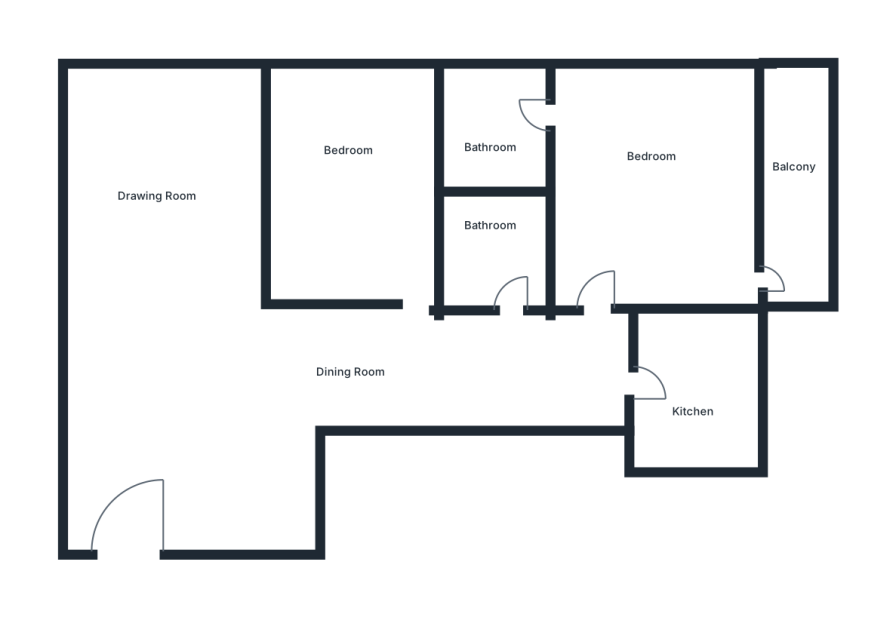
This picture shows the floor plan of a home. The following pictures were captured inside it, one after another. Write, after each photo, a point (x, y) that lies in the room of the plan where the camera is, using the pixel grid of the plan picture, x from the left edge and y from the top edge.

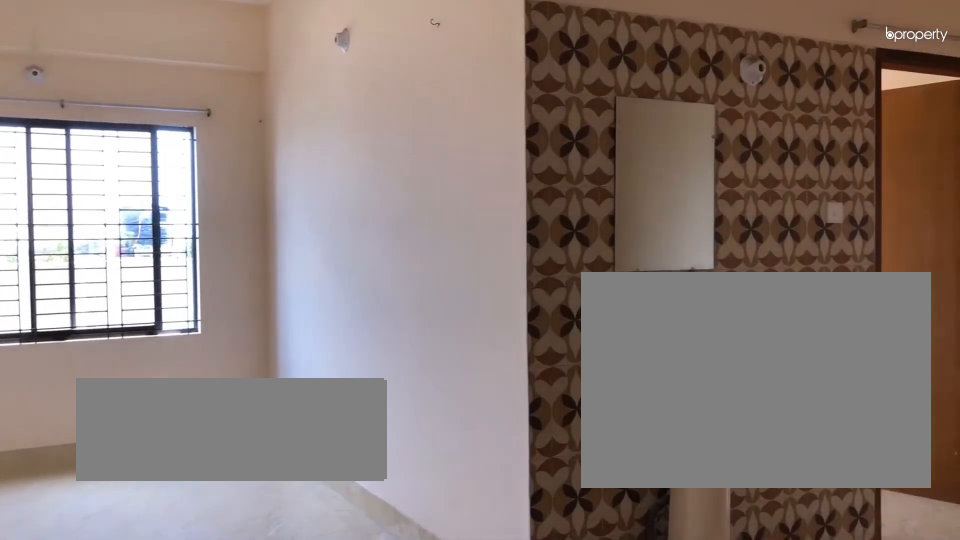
(198, 385)
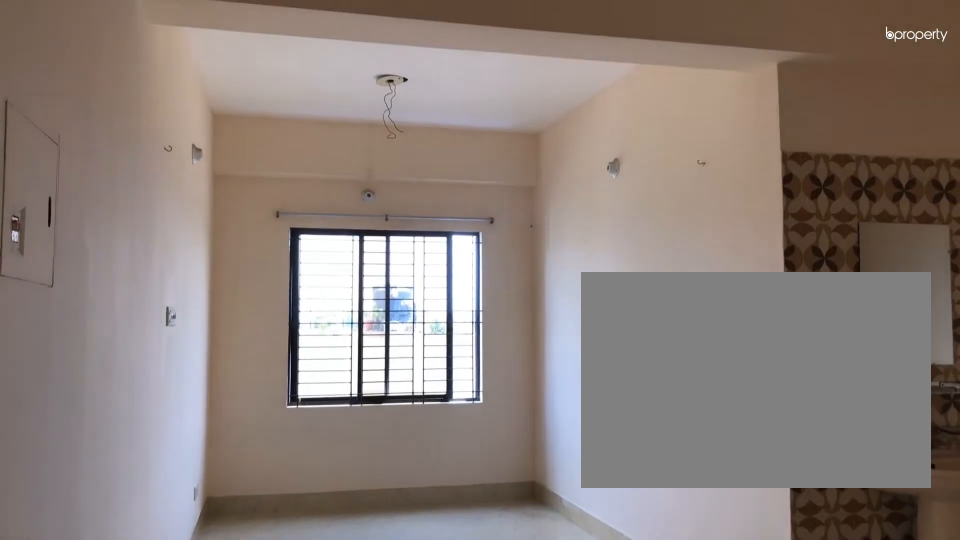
(198, 385)
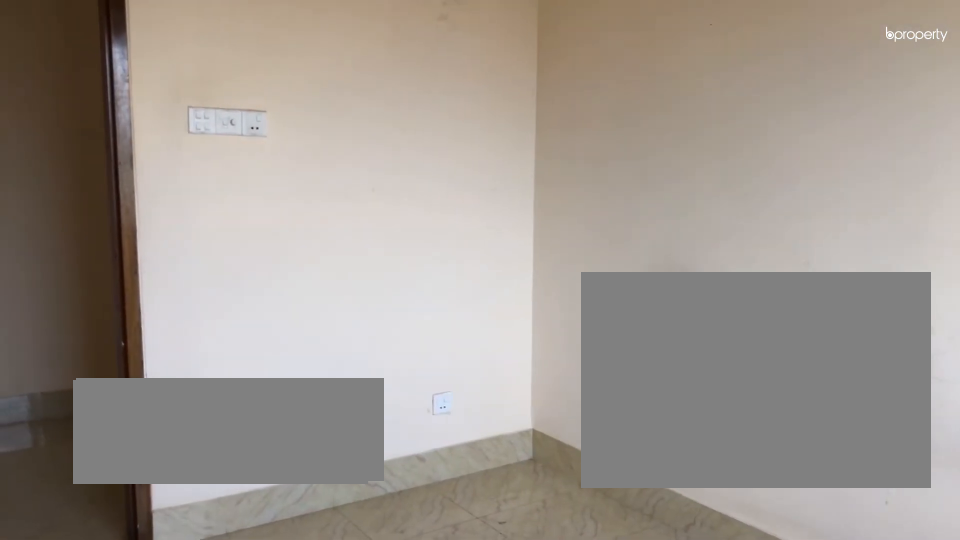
(361, 196)
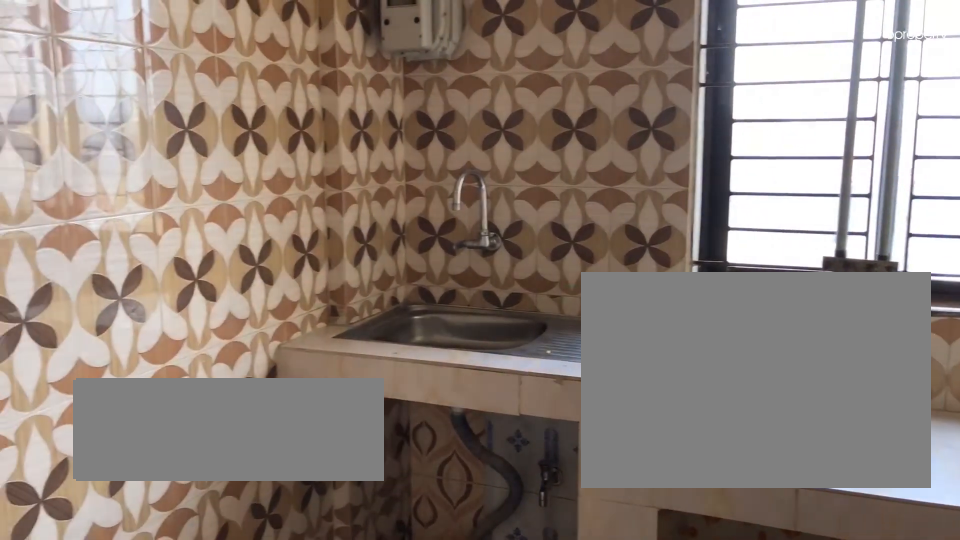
(694, 382)
